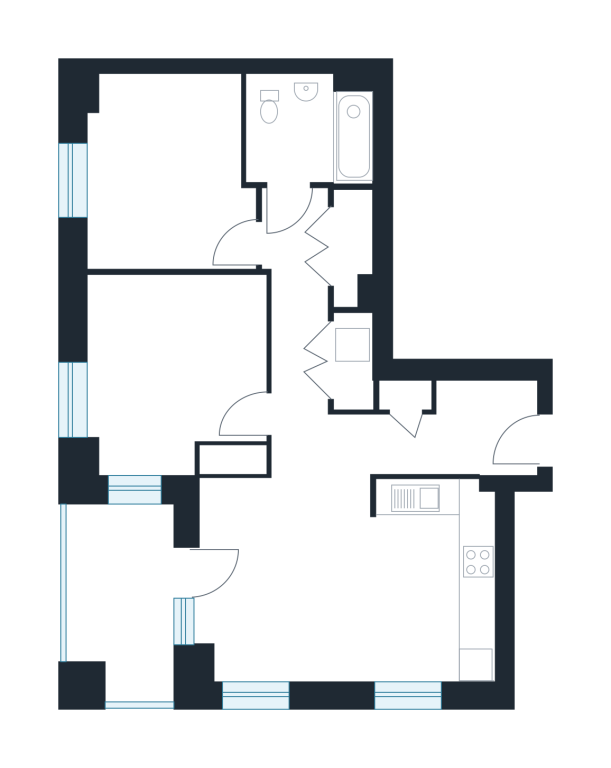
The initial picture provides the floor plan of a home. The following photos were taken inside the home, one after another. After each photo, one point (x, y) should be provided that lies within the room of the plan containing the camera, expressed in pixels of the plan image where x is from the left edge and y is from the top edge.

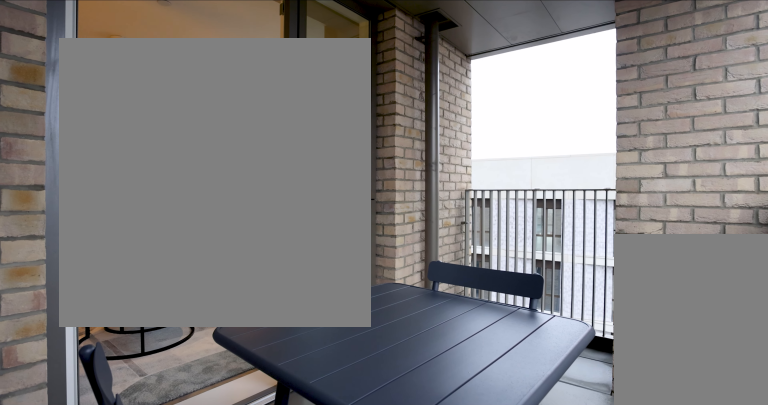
(124, 596)
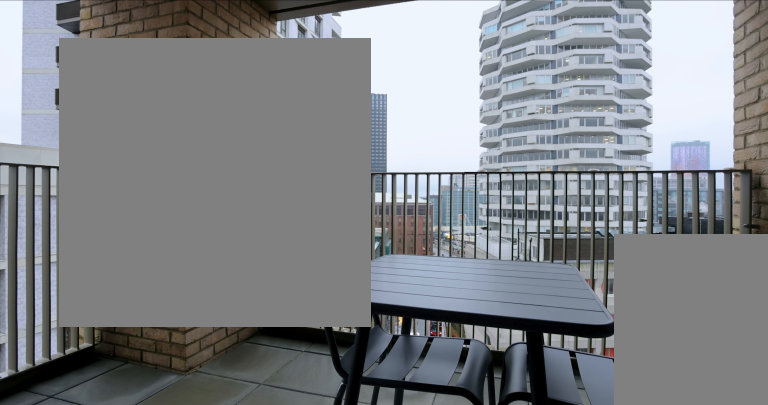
(124, 596)
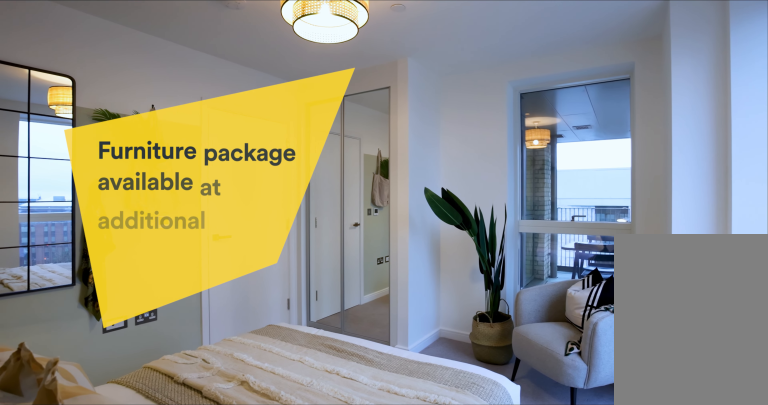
(177, 373)
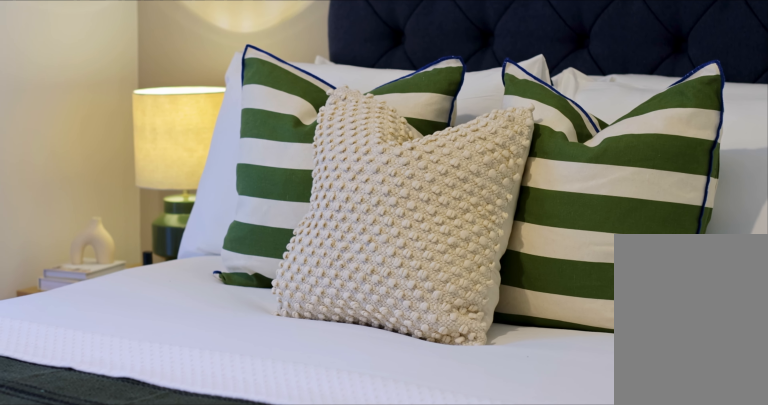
(168, 177)
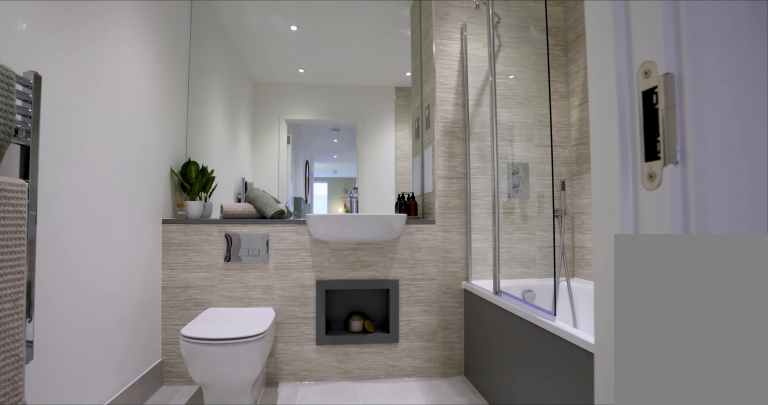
(306, 132)
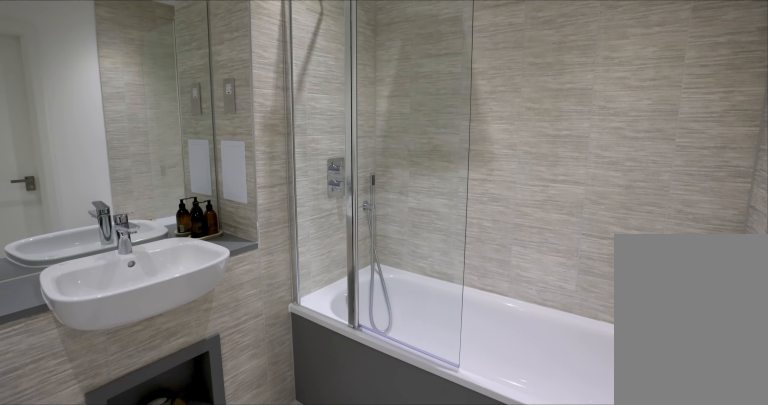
(306, 131)
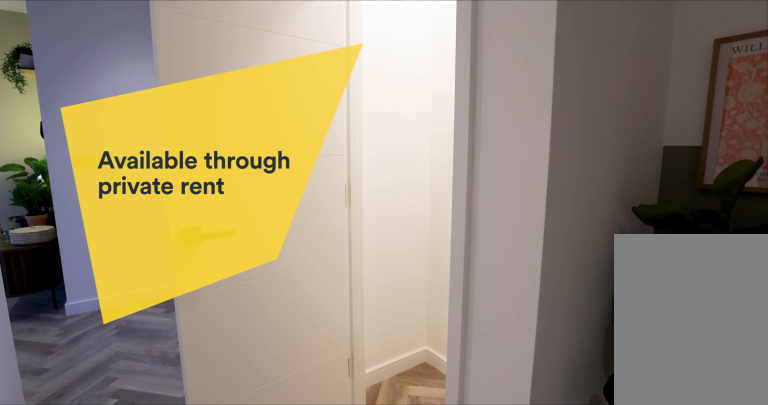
(345, 524)
